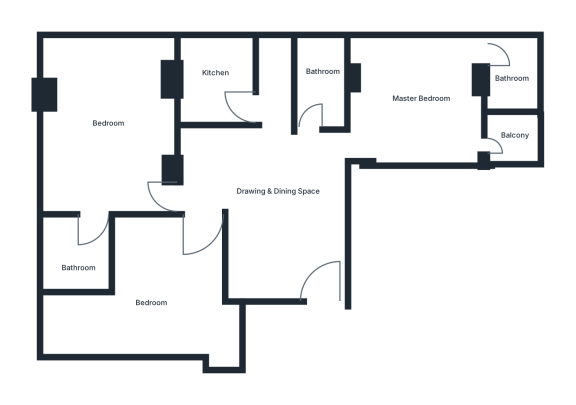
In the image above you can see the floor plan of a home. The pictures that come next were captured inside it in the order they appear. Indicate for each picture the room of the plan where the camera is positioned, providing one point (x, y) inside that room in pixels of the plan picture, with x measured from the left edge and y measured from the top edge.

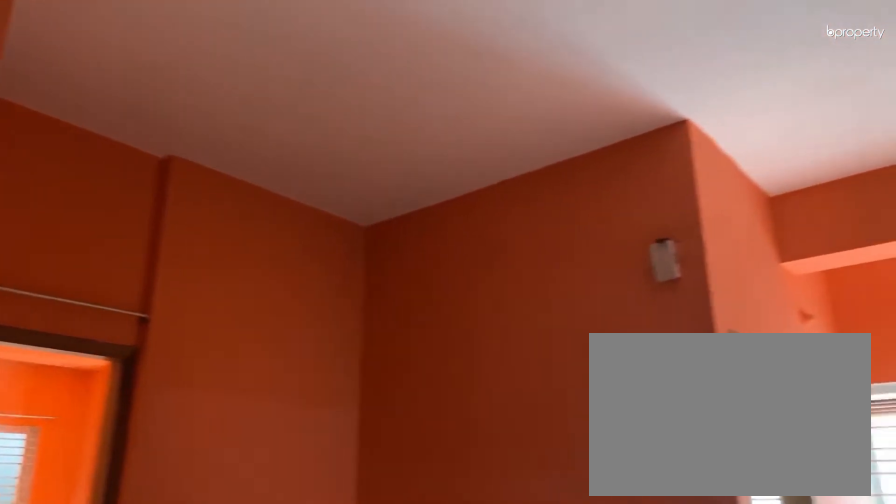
(283, 204)
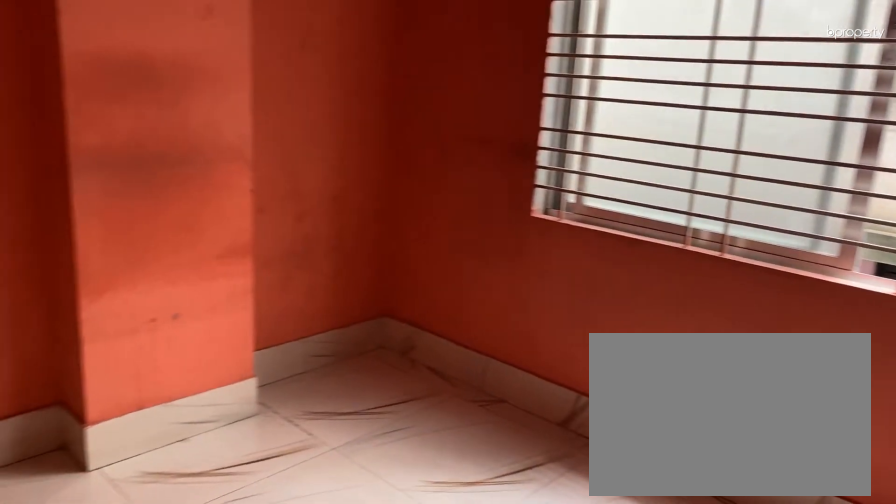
(432, 108)
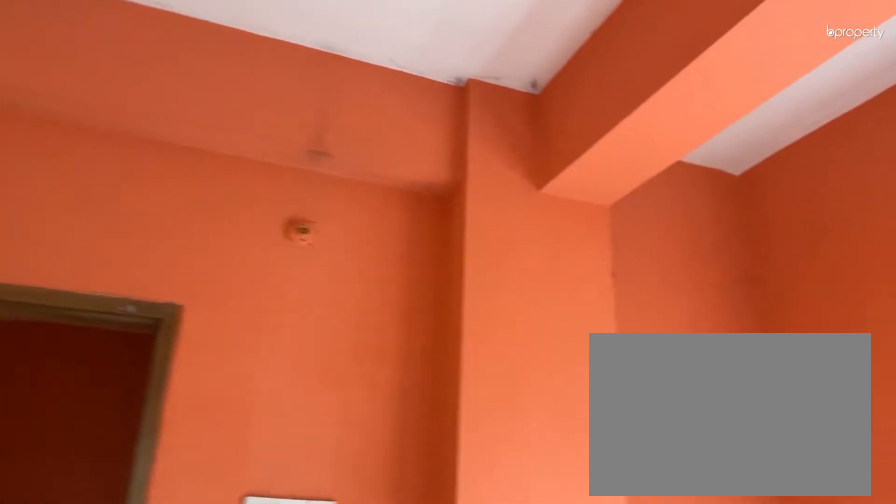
(432, 108)
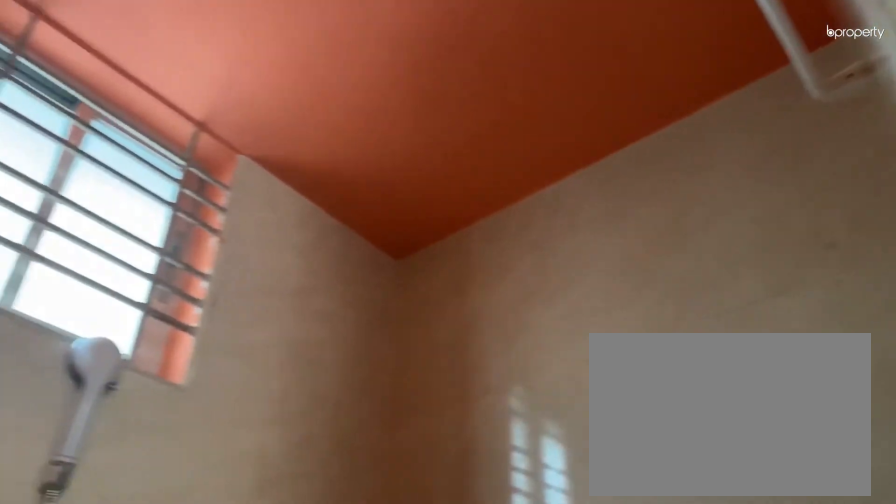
(508, 84)
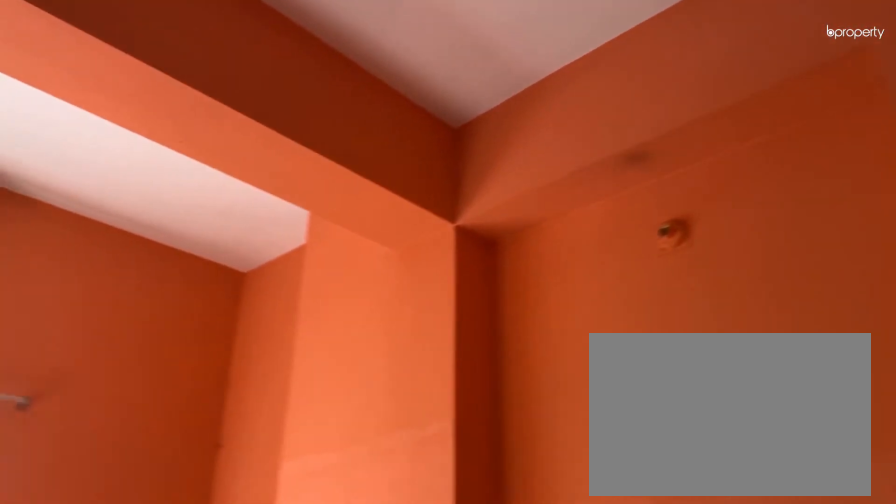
(104, 124)
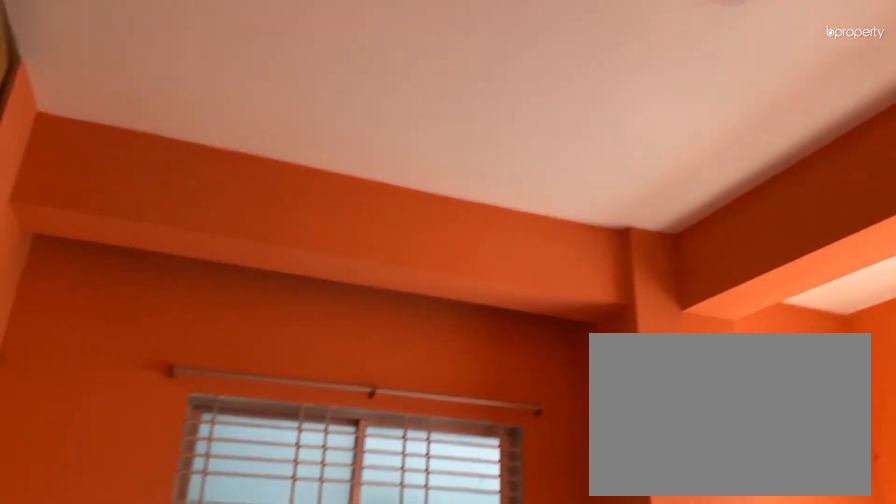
(104, 124)
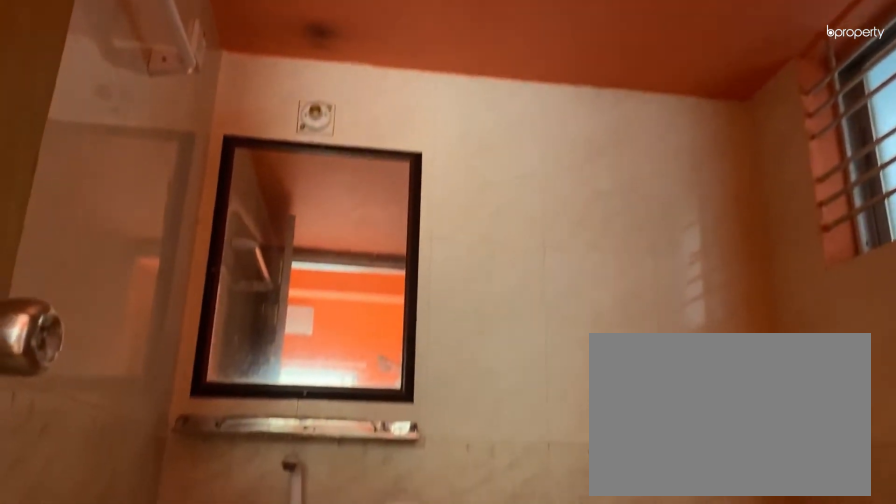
(86, 269)
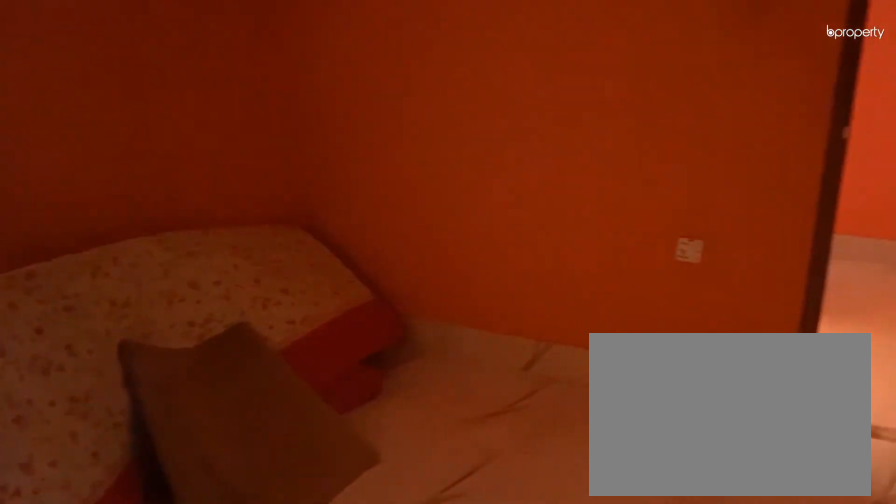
(176, 280)
